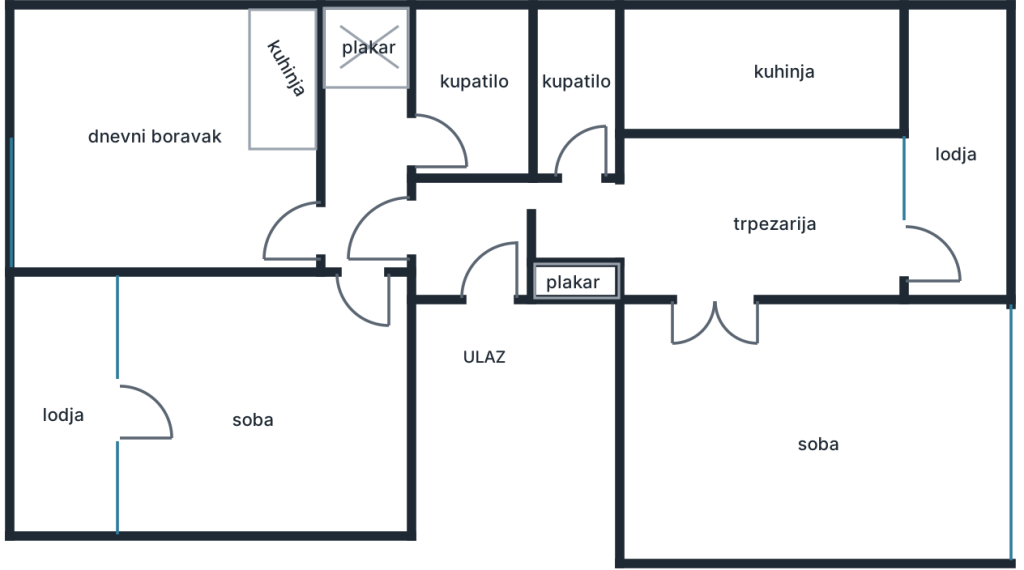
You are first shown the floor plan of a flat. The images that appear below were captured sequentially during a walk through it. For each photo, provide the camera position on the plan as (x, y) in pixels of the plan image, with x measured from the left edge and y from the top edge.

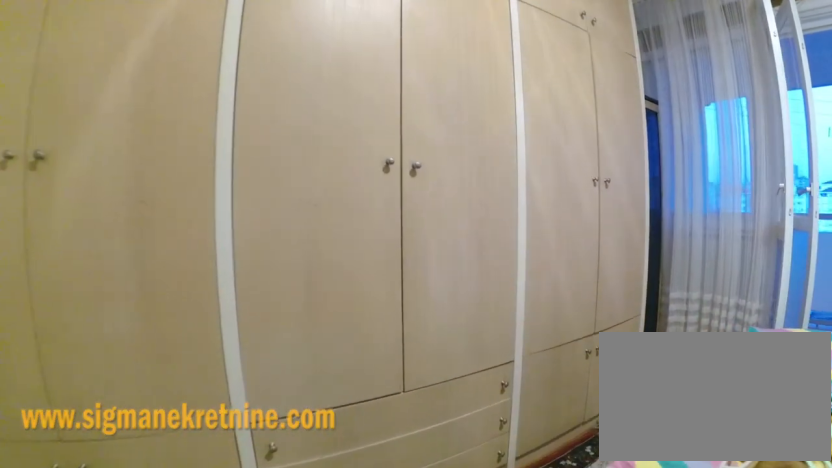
(373, 427)
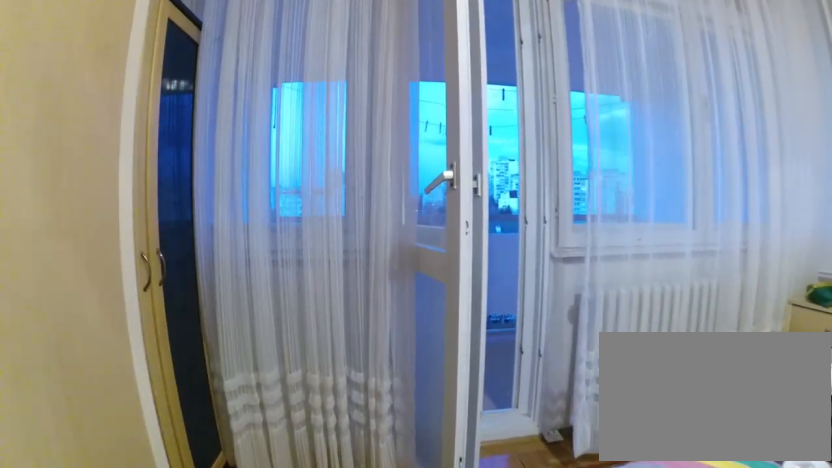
(295, 437)
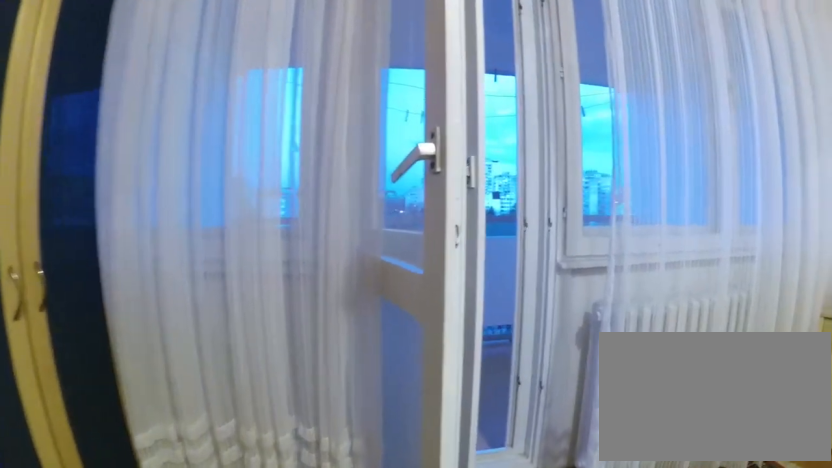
(274, 438)
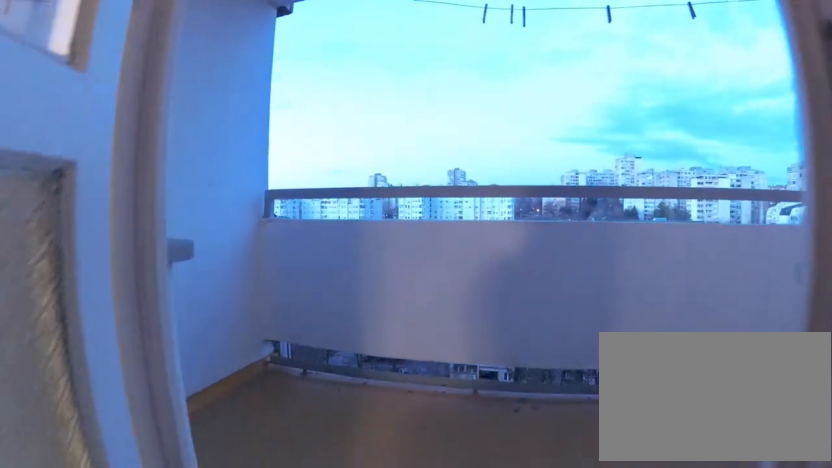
(164, 437)
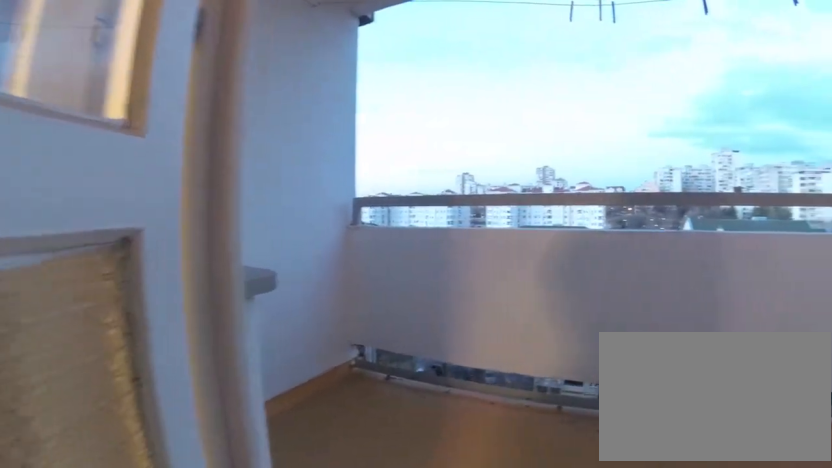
(150, 437)
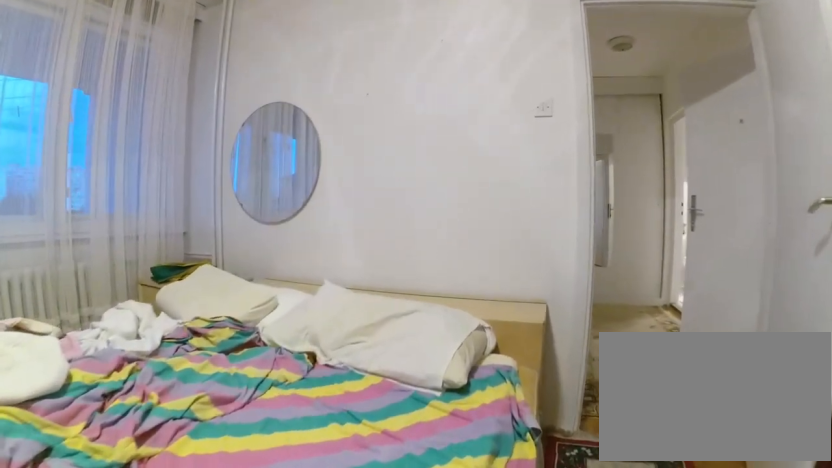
(340, 457)
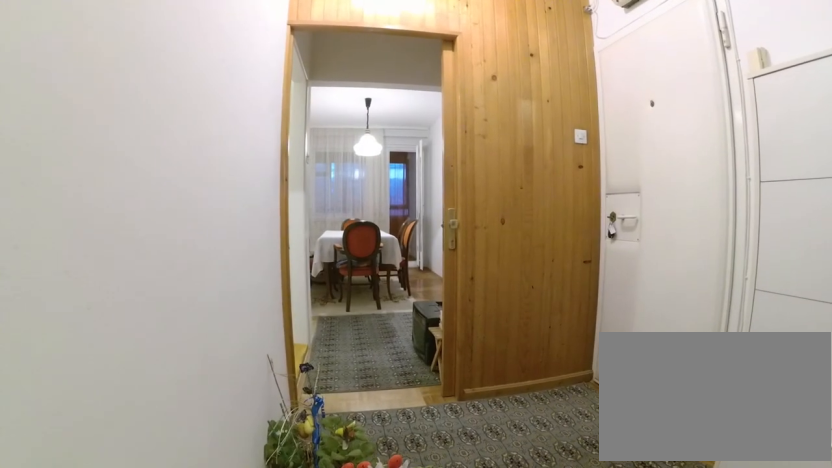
(392, 234)
